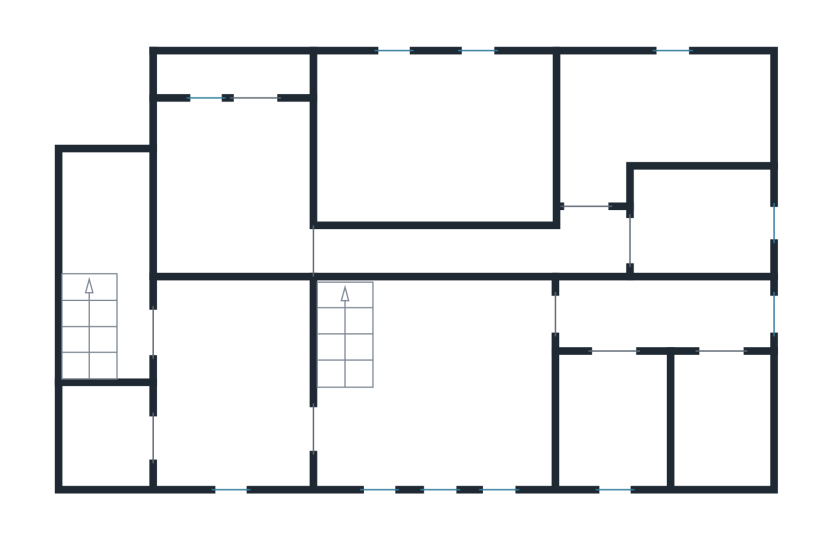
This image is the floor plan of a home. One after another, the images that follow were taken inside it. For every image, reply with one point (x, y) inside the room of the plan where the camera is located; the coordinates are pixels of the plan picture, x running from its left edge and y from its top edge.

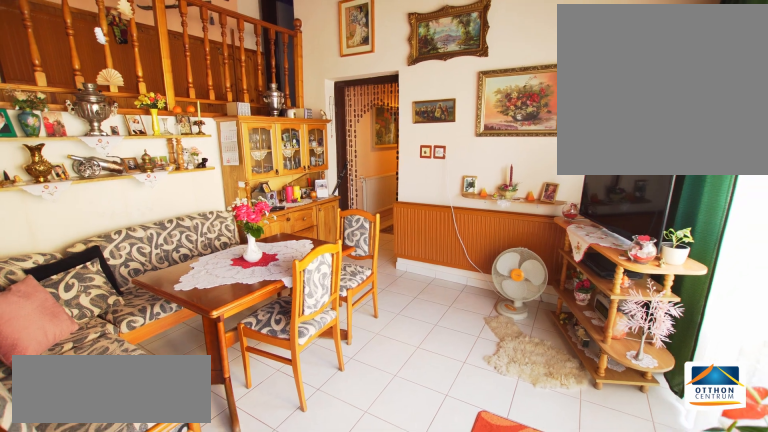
(448, 385)
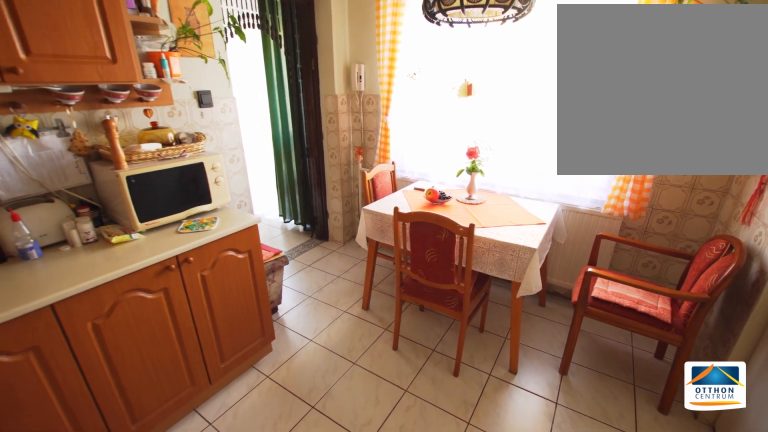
(235, 386)
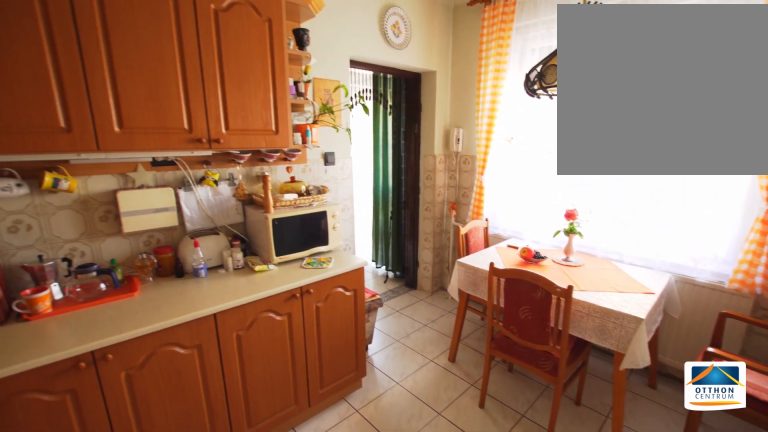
(235, 386)
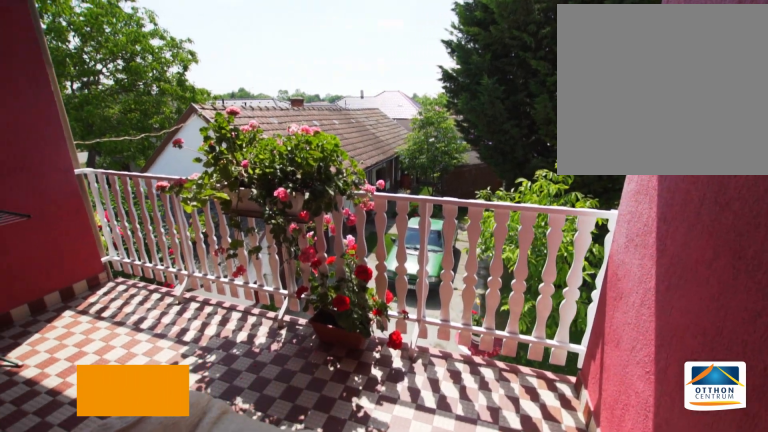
(235, 75)
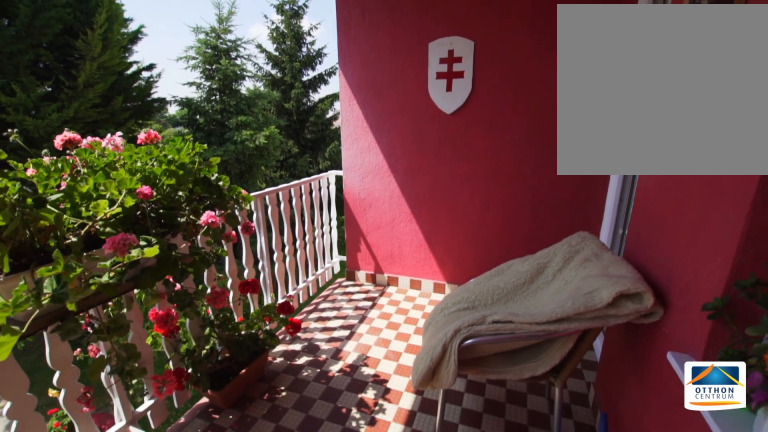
(235, 75)
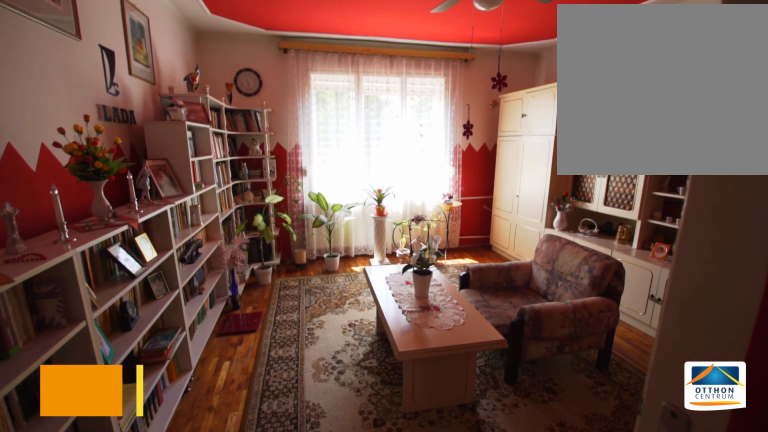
(437, 135)
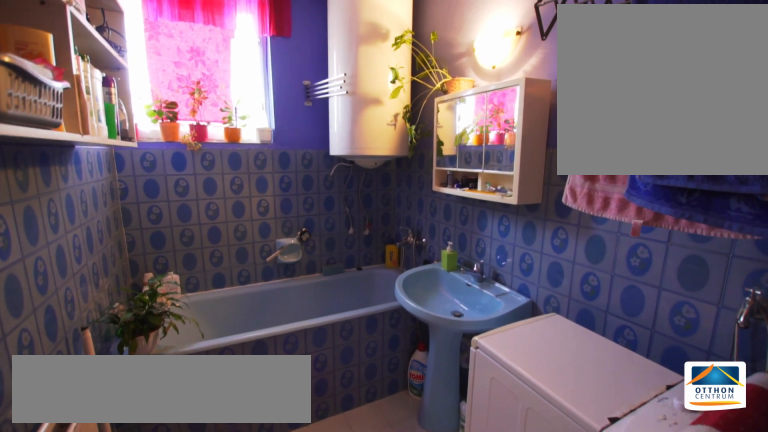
(703, 232)
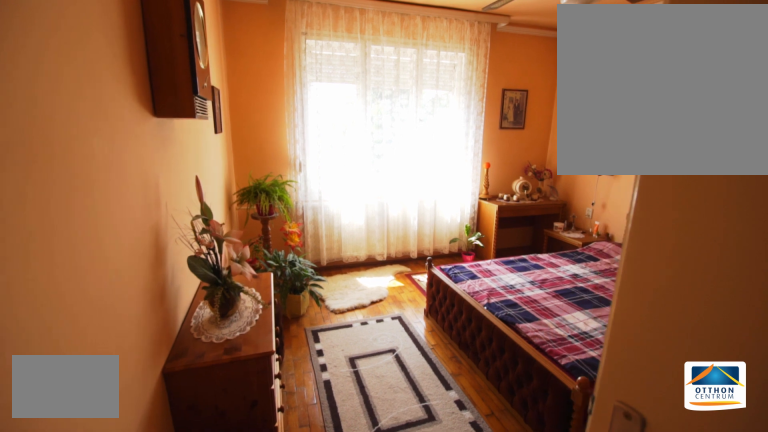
(659, 116)
